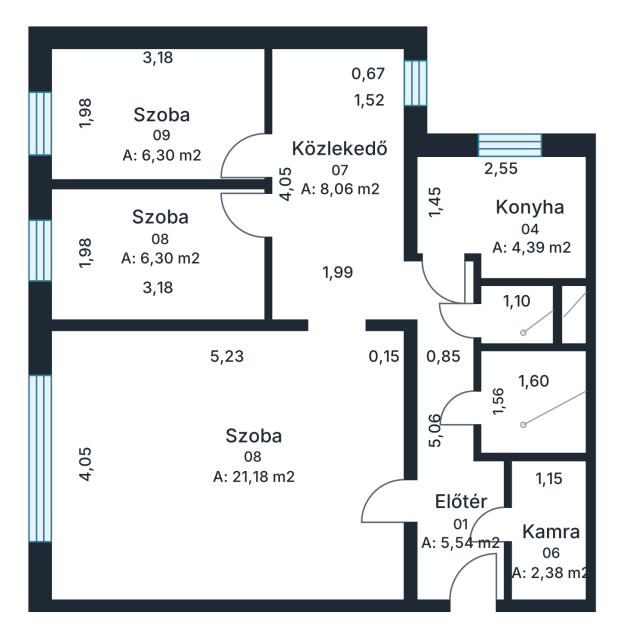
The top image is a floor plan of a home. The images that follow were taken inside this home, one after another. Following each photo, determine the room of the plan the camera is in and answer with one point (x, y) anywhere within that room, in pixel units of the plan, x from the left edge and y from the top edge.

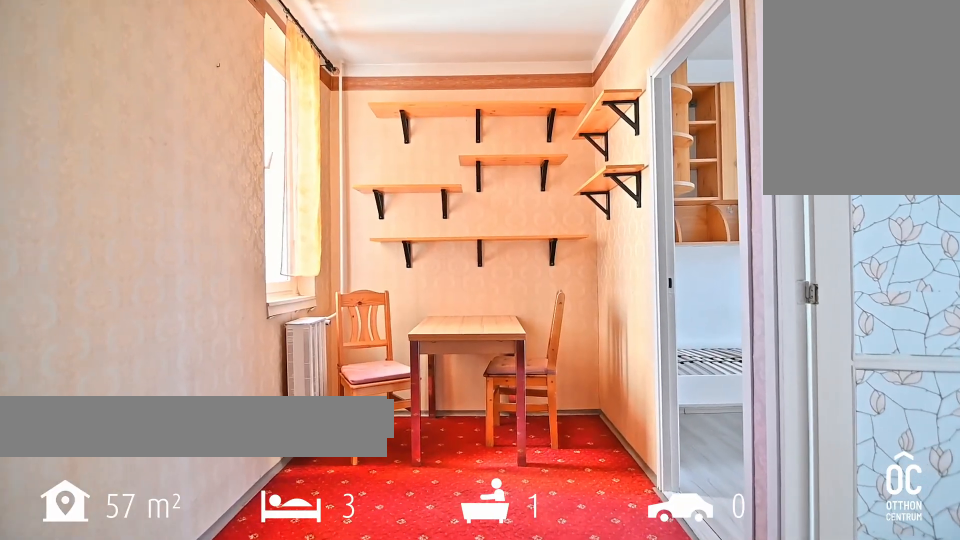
(333, 189)
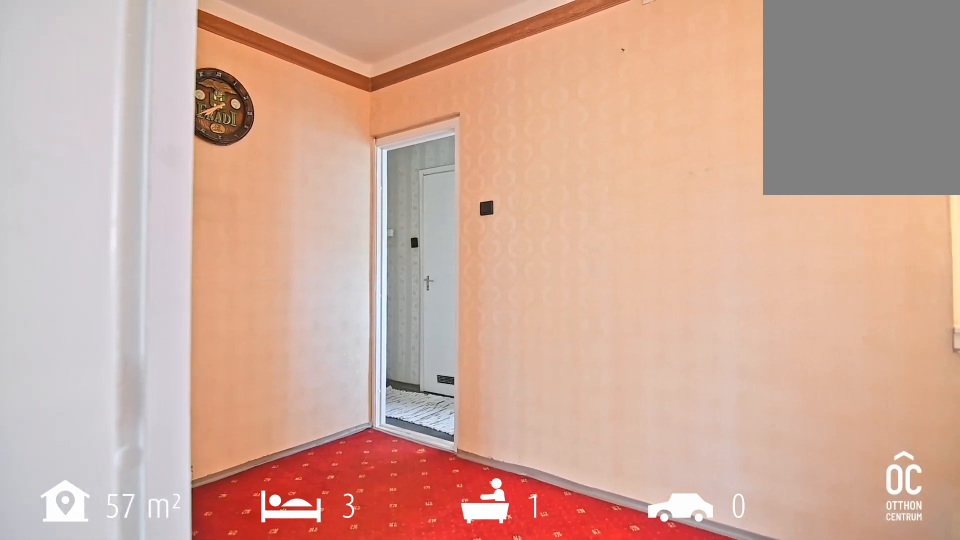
(333, 189)
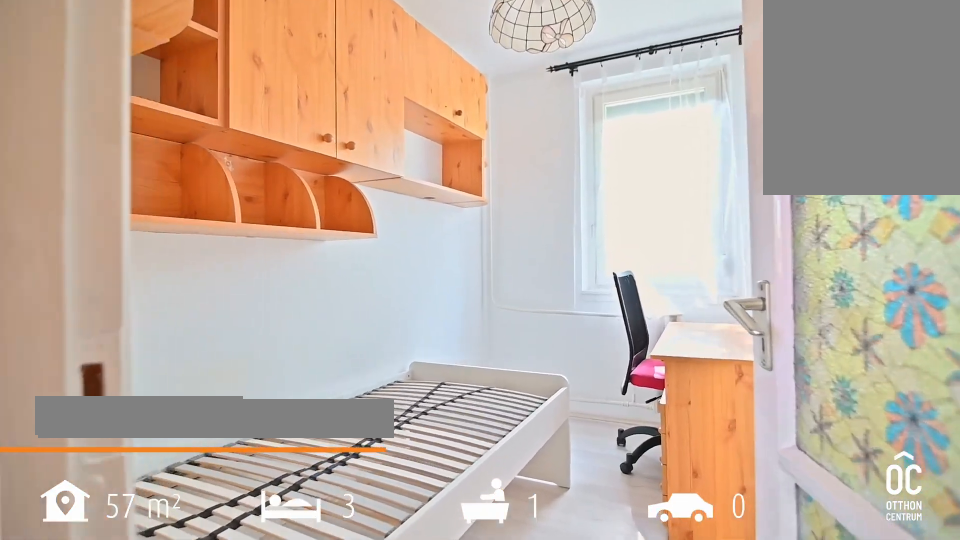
(163, 253)
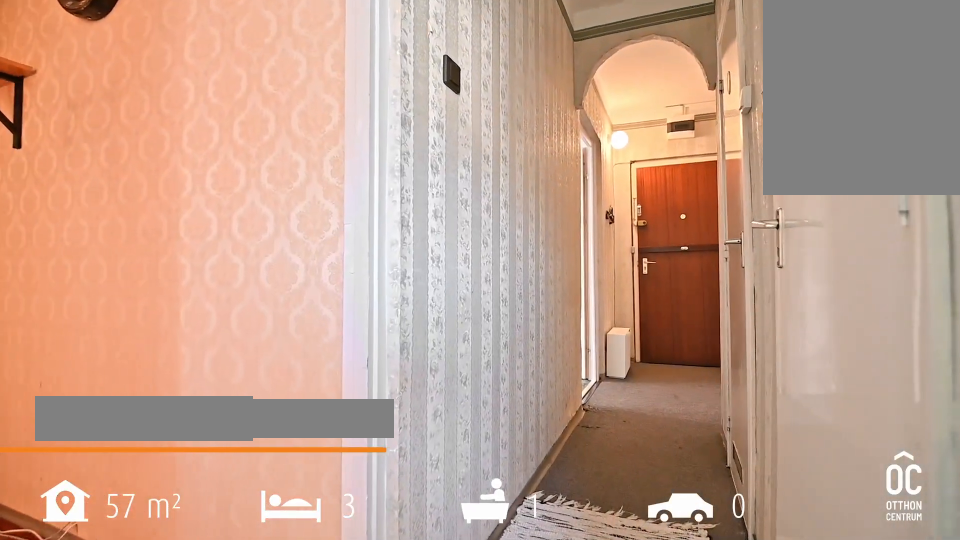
(447, 472)
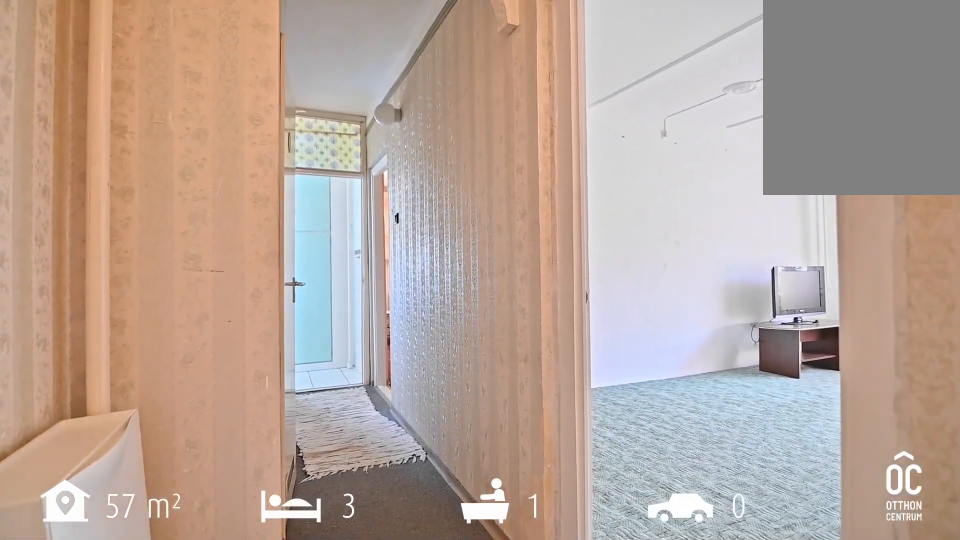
(447, 472)
